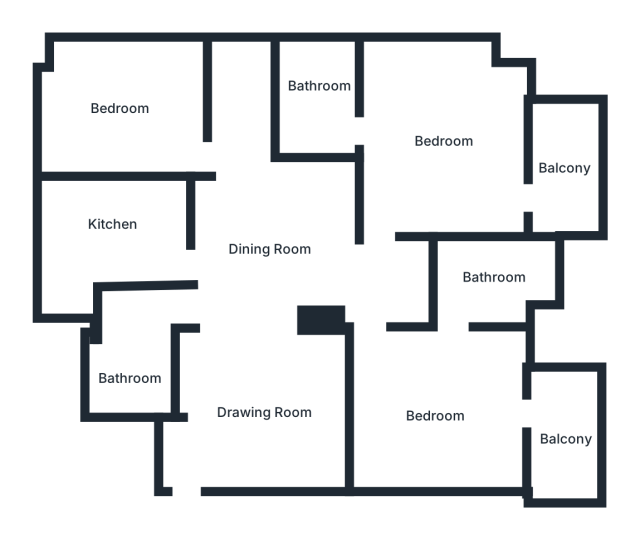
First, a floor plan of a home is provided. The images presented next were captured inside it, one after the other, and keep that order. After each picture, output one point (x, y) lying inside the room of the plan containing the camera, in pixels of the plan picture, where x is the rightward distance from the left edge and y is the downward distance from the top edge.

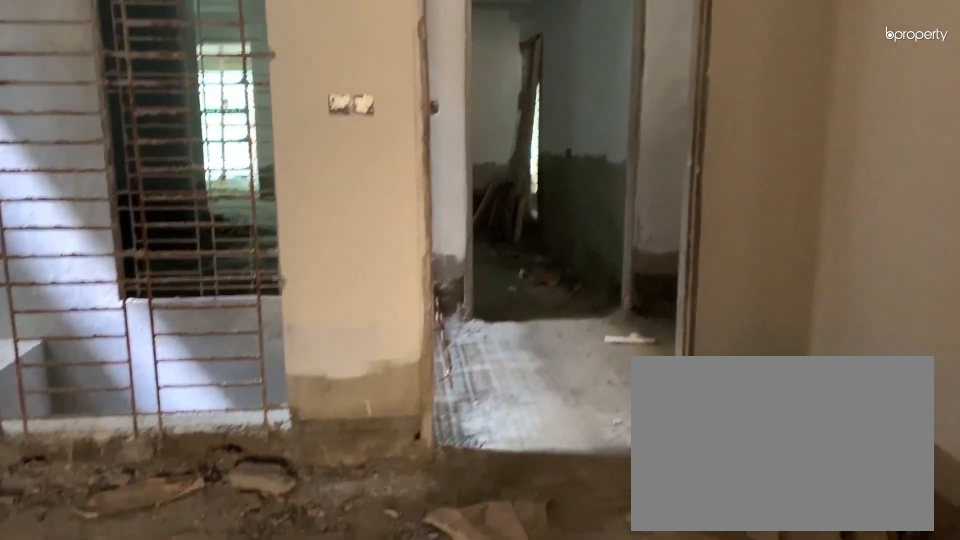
(260, 404)
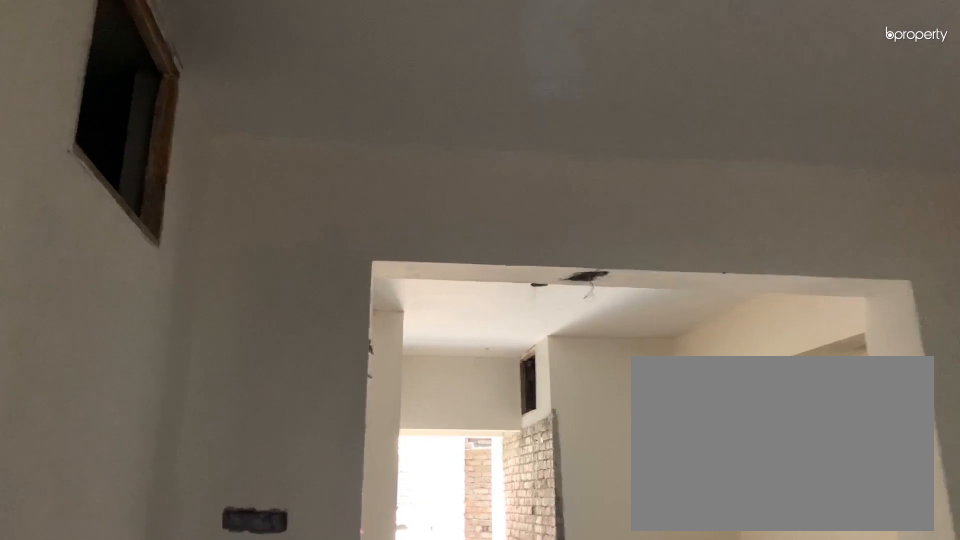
(260, 404)
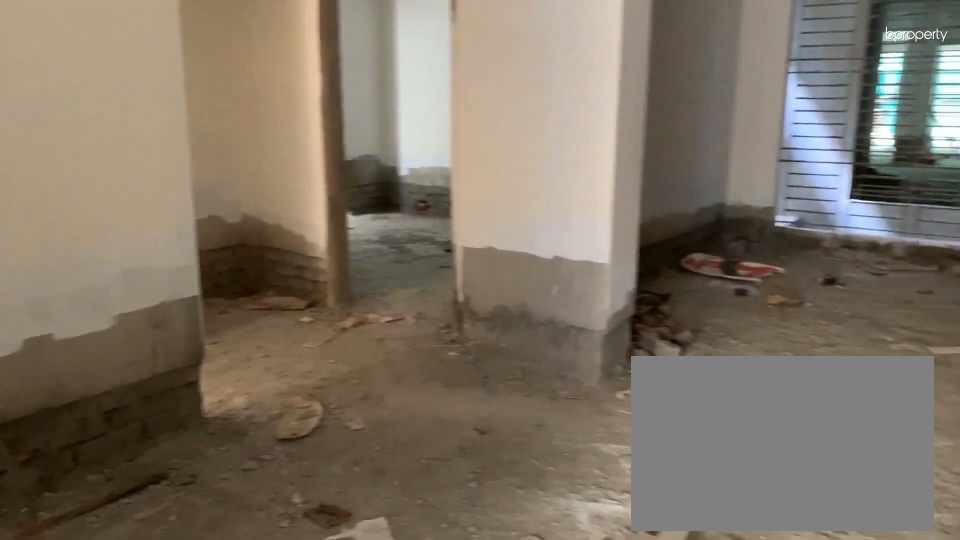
(276, 238)
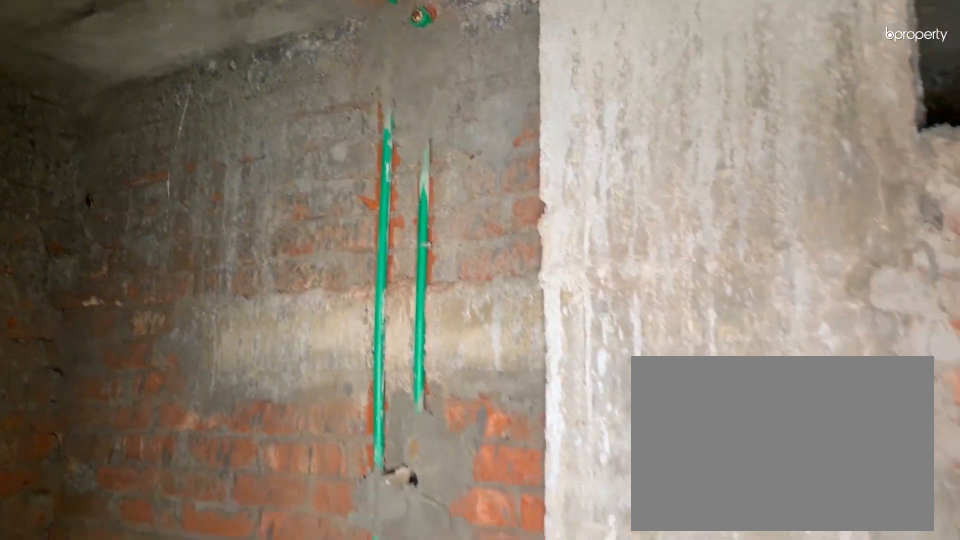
(129, 363)
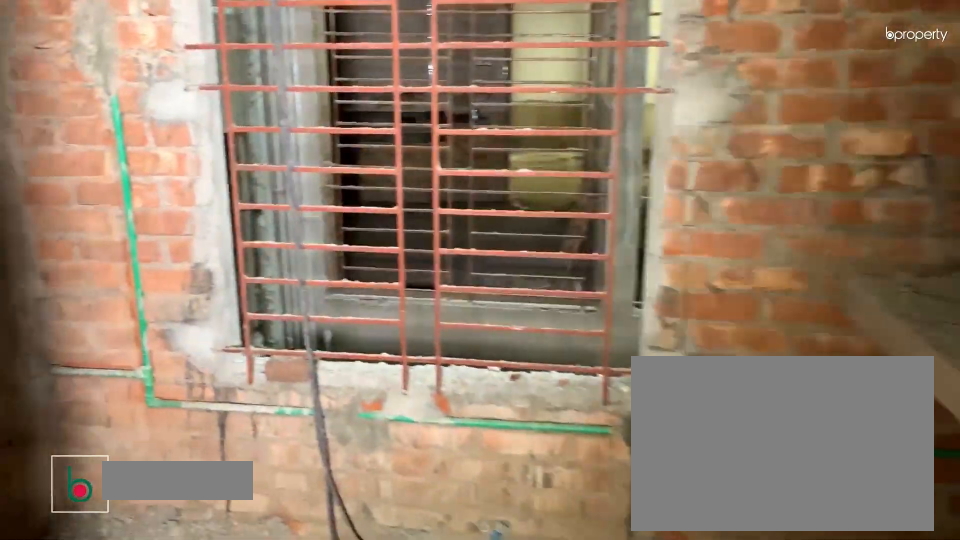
(100, 233)
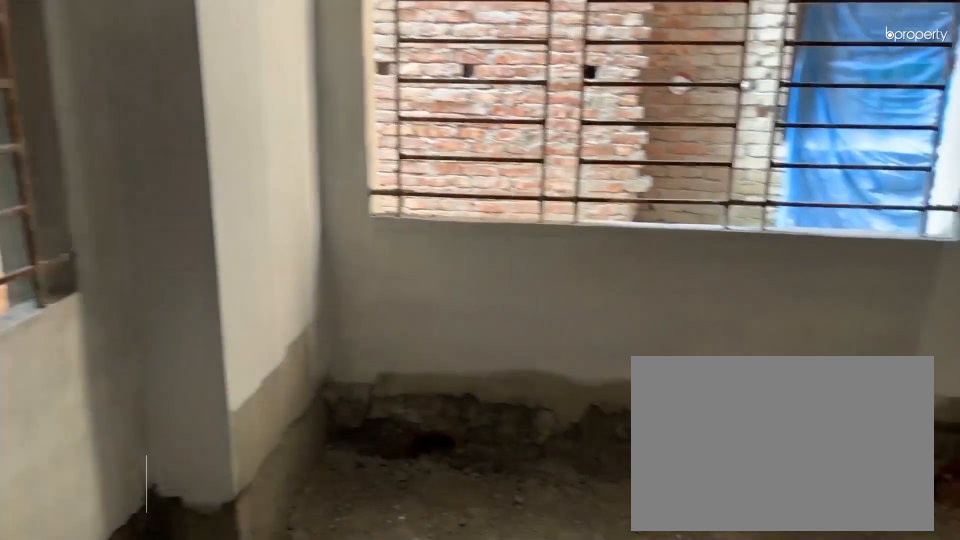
(120, 110)
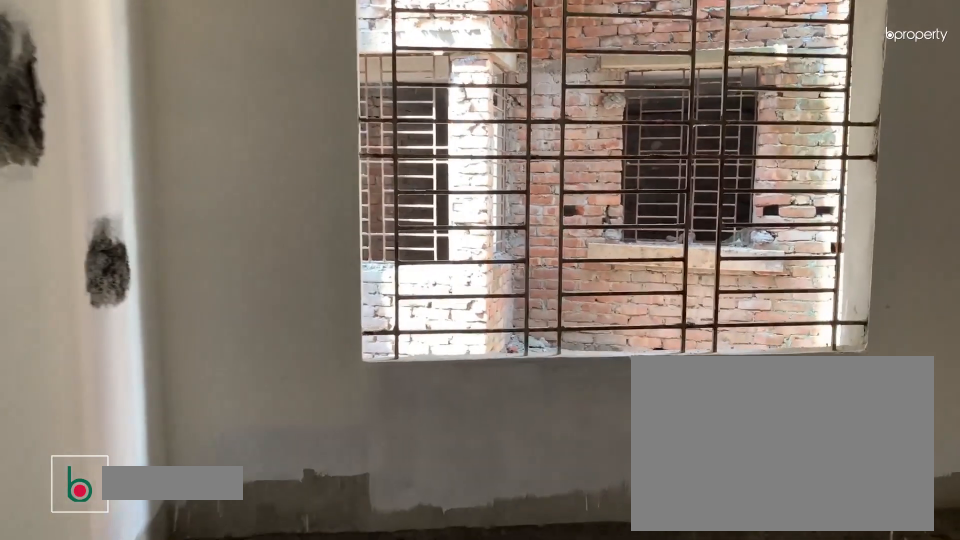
(436, 133)
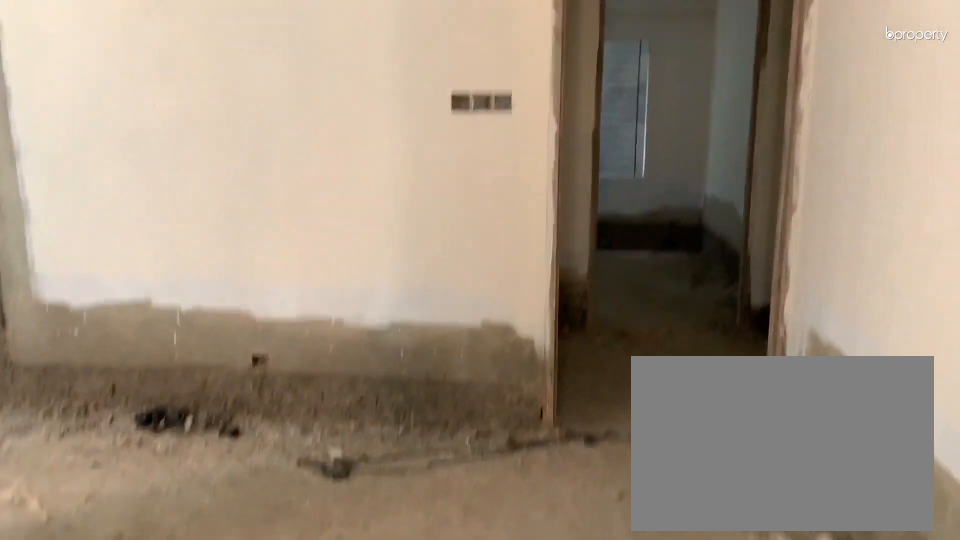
(436, 133)
